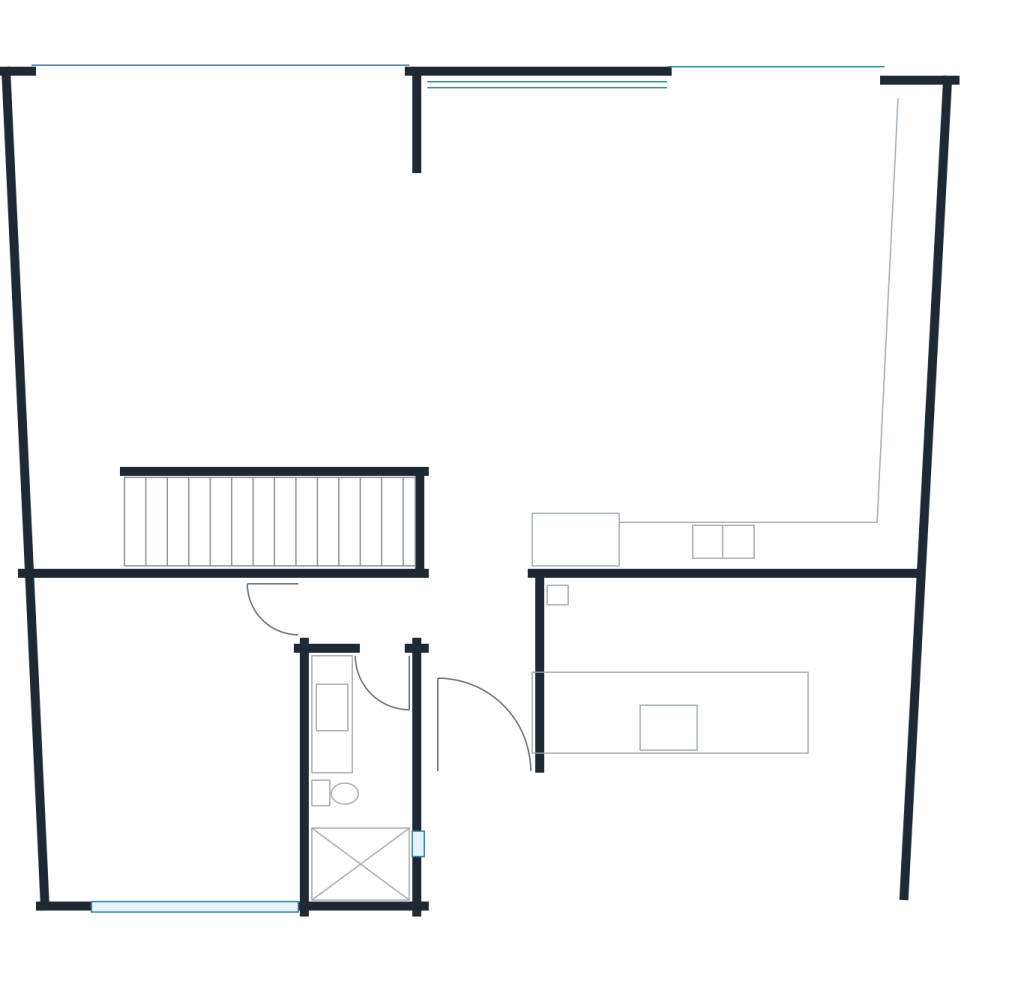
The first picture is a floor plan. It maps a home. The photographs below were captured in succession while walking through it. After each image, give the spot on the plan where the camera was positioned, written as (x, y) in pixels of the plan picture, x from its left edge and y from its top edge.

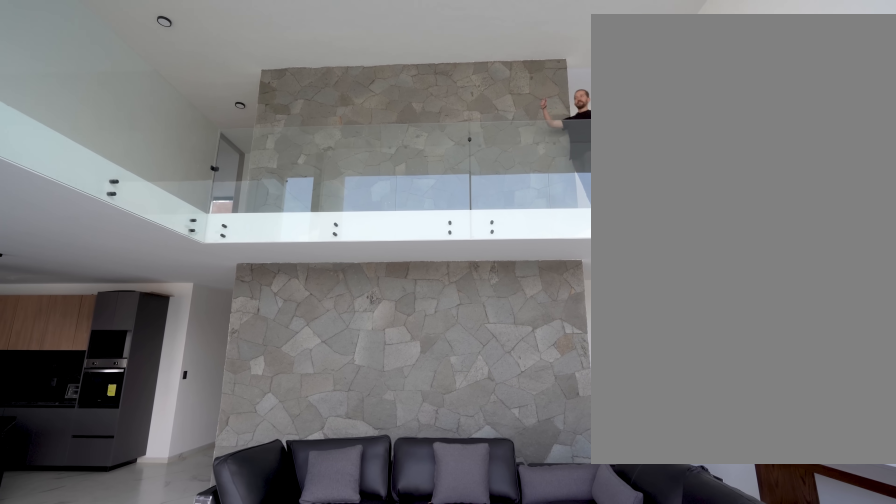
(241, 207)
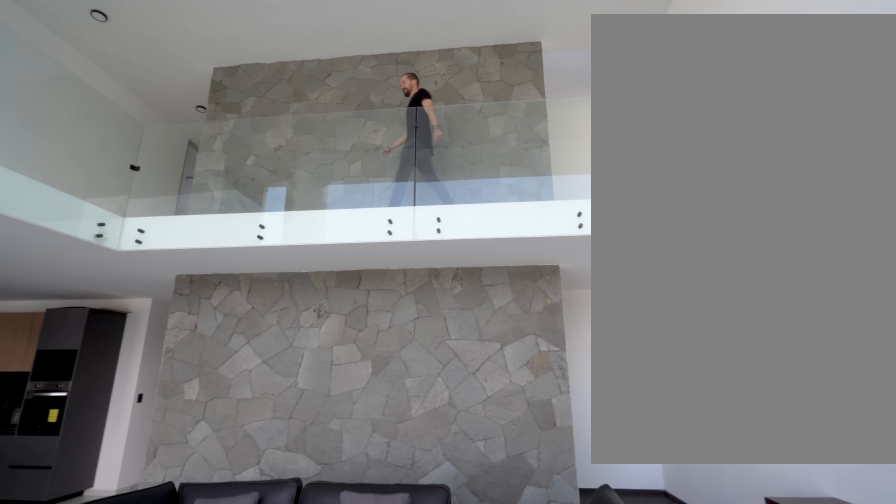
(241, 207)
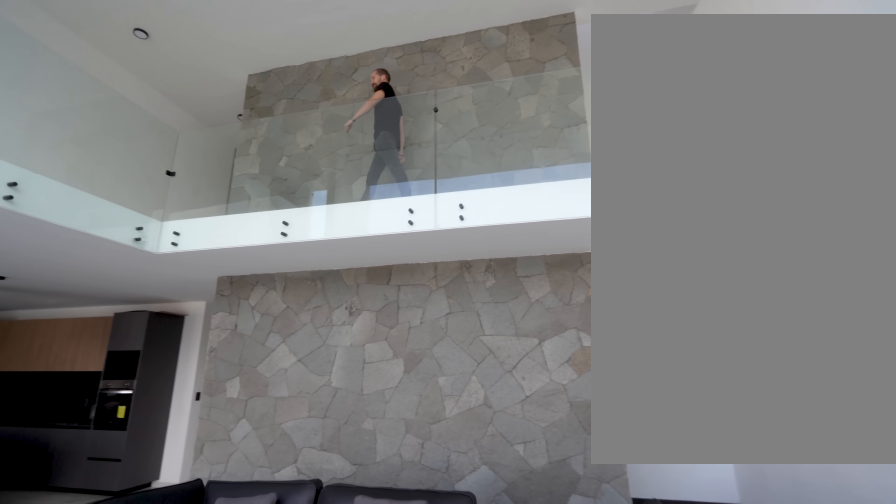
(237, 207)
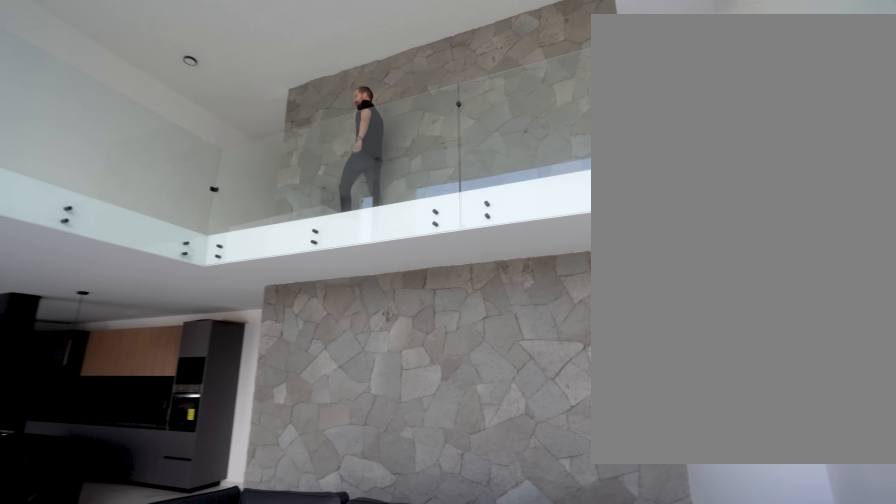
(216, 216)
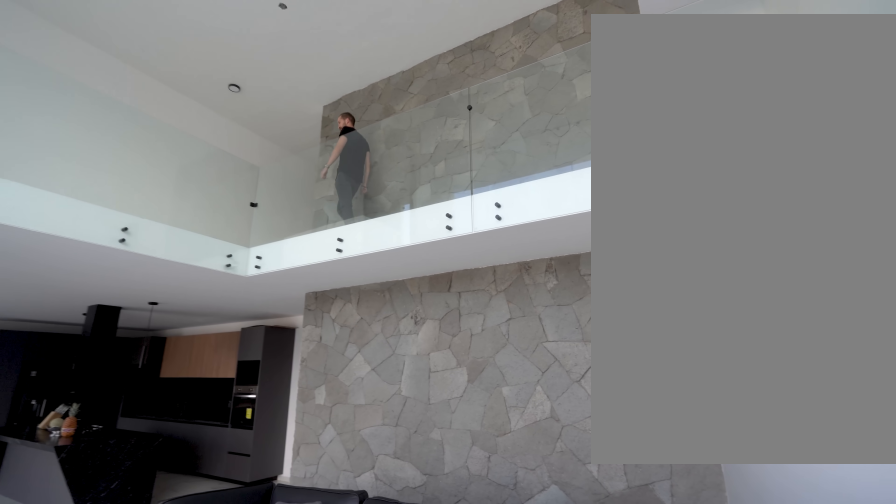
(186, 234)
